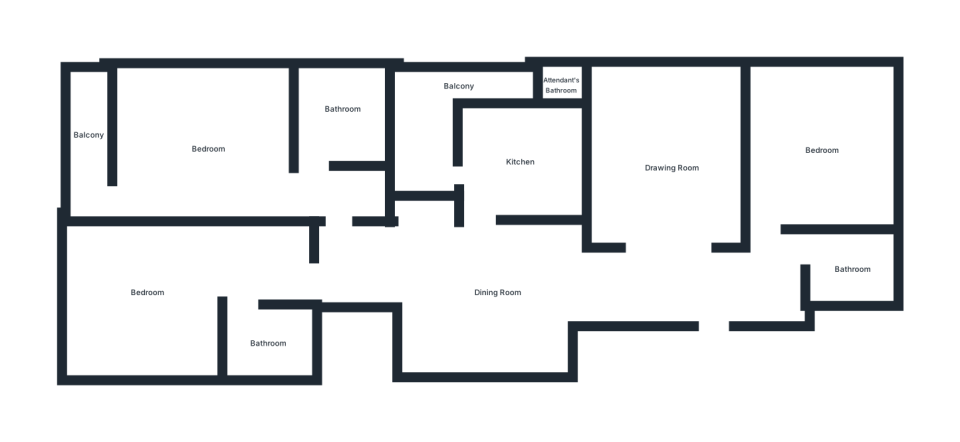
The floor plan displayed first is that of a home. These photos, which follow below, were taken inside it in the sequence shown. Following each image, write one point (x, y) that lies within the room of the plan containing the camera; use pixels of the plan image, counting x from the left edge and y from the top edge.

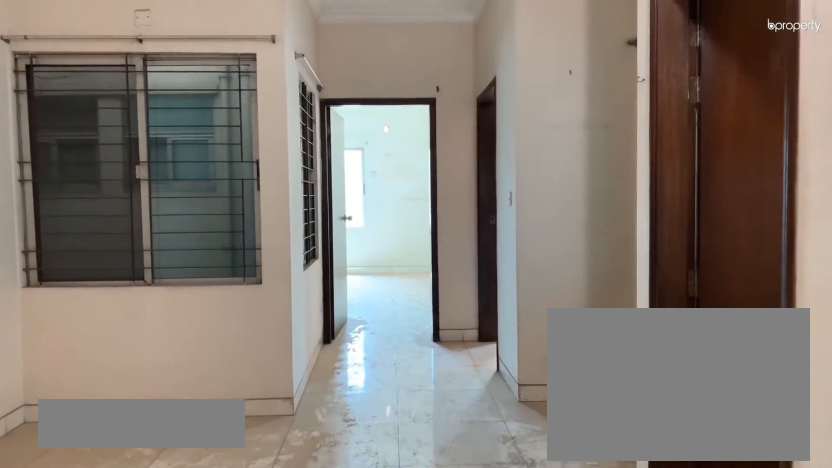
(491, 307)
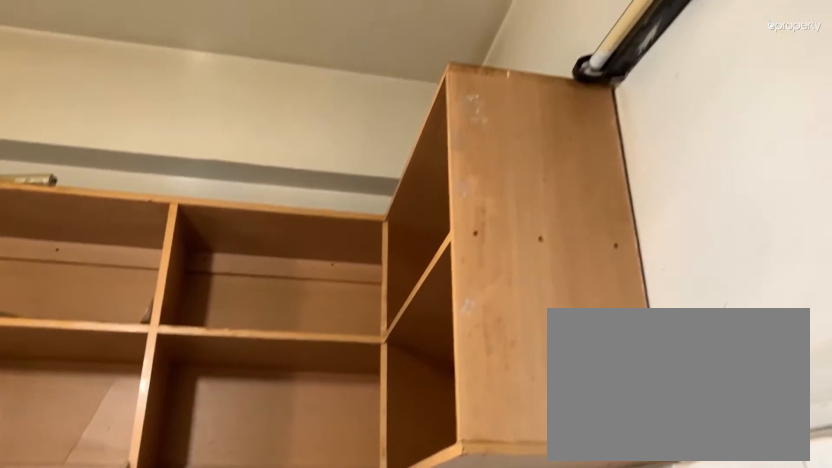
(520, 163)
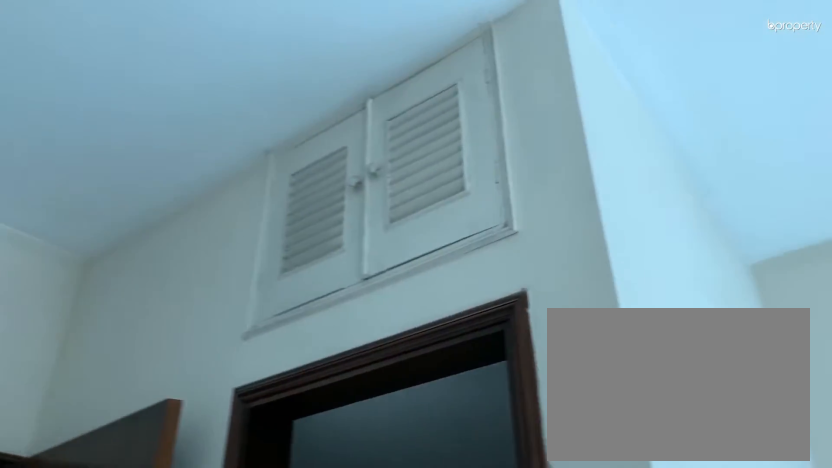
(144, 311)
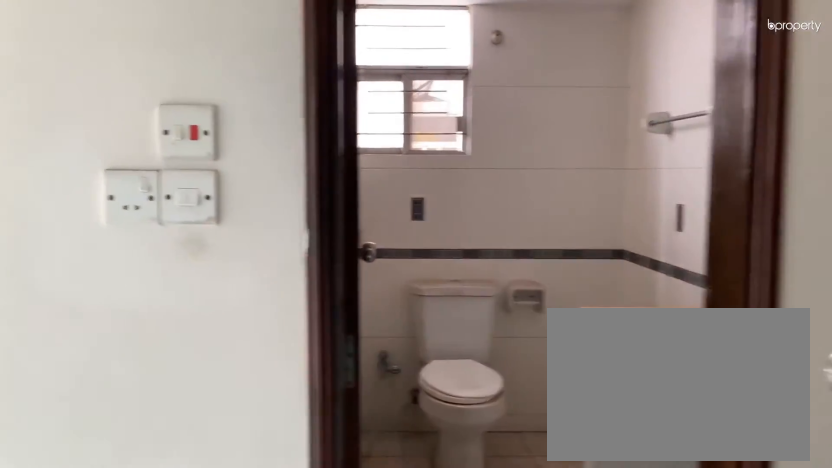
(211, 151)
